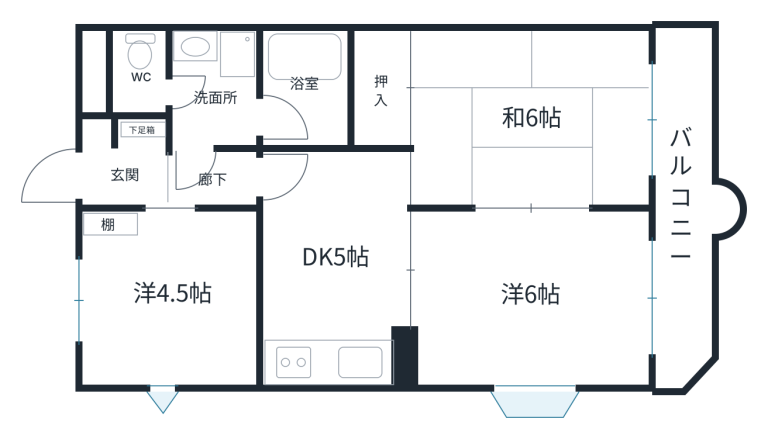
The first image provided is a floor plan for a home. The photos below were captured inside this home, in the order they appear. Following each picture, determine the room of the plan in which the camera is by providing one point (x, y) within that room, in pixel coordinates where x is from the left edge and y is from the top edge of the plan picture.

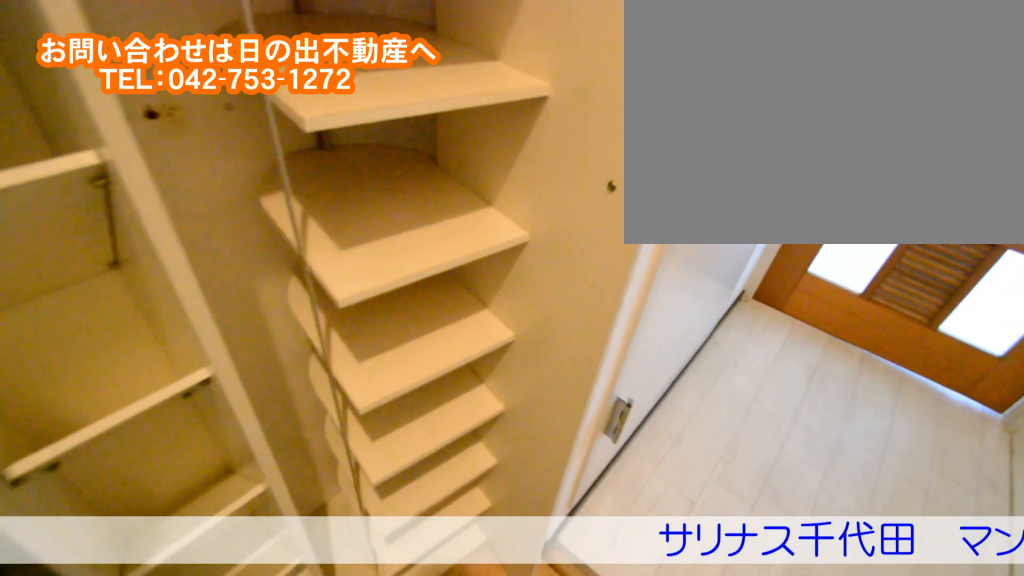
(154, 174)
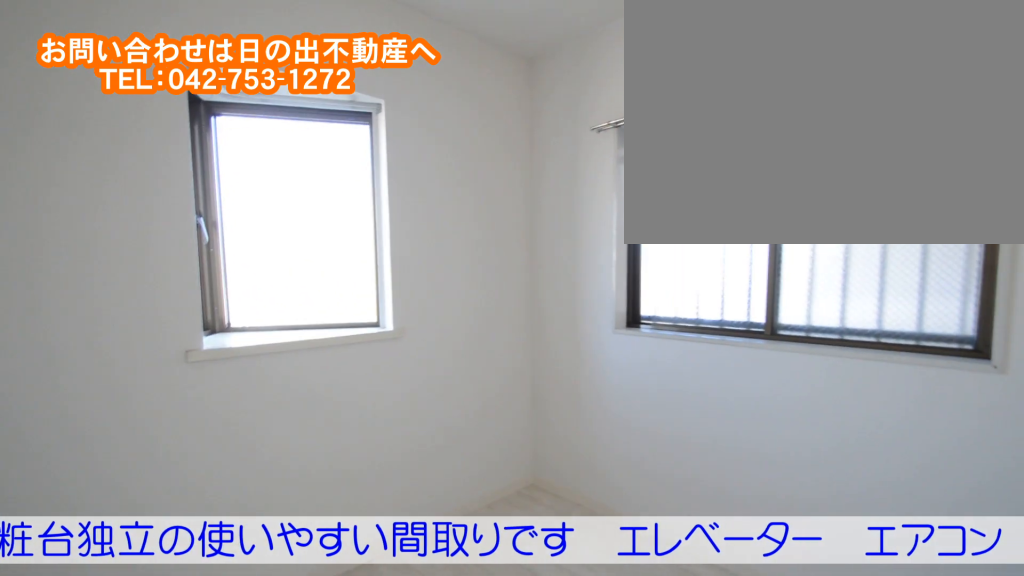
(171, 331)
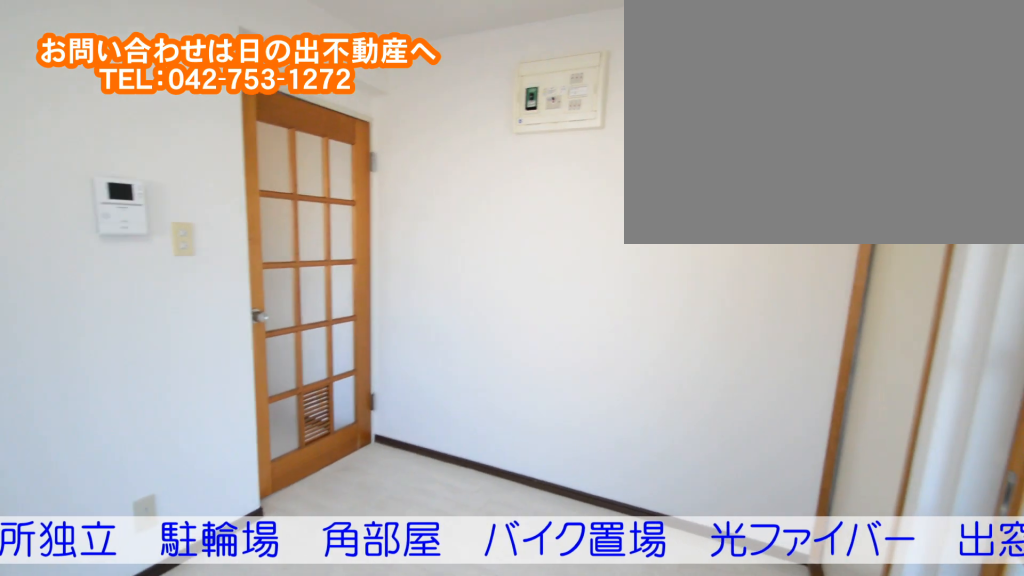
(344, 291)
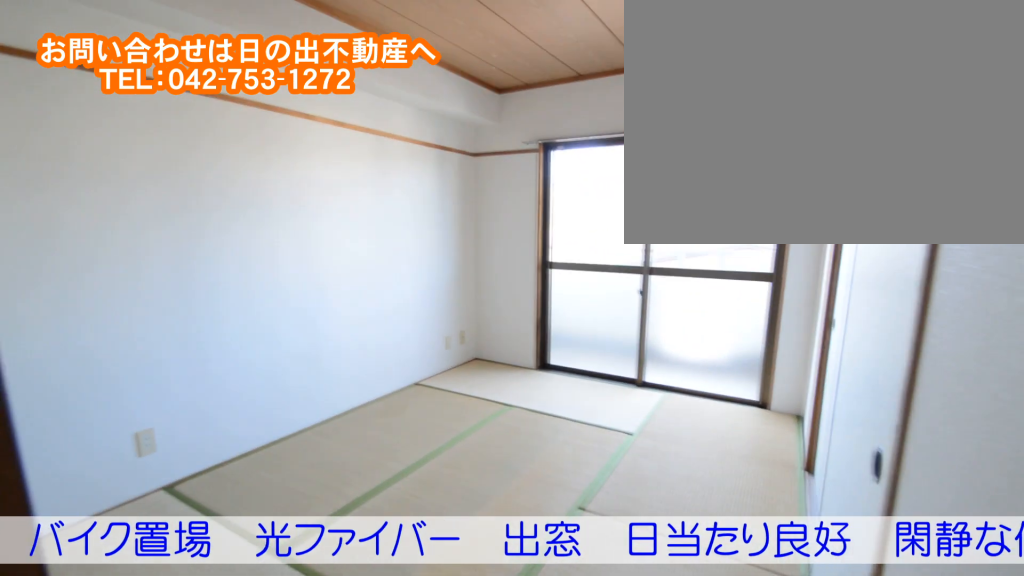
(526, 151)
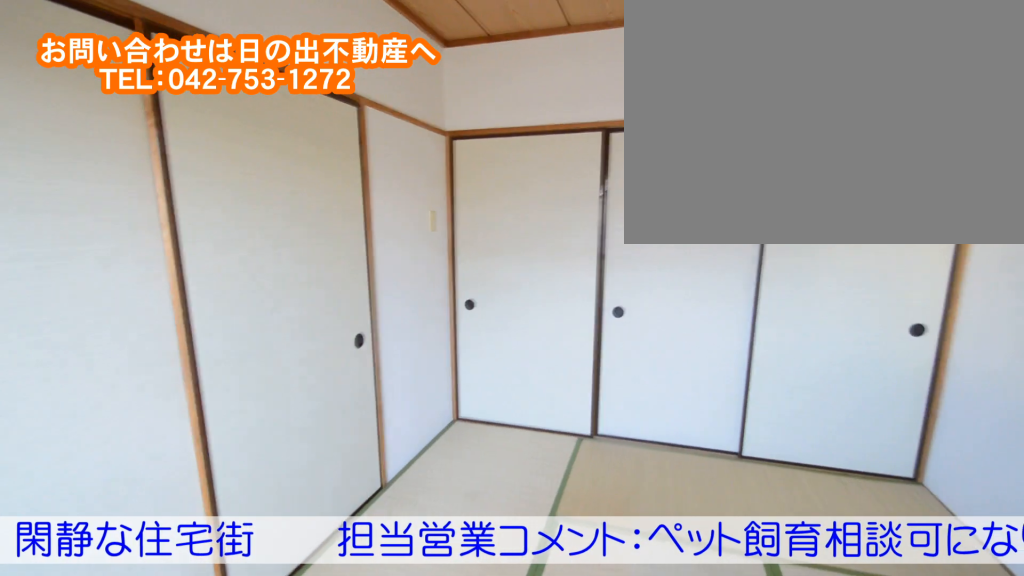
(526, 151)
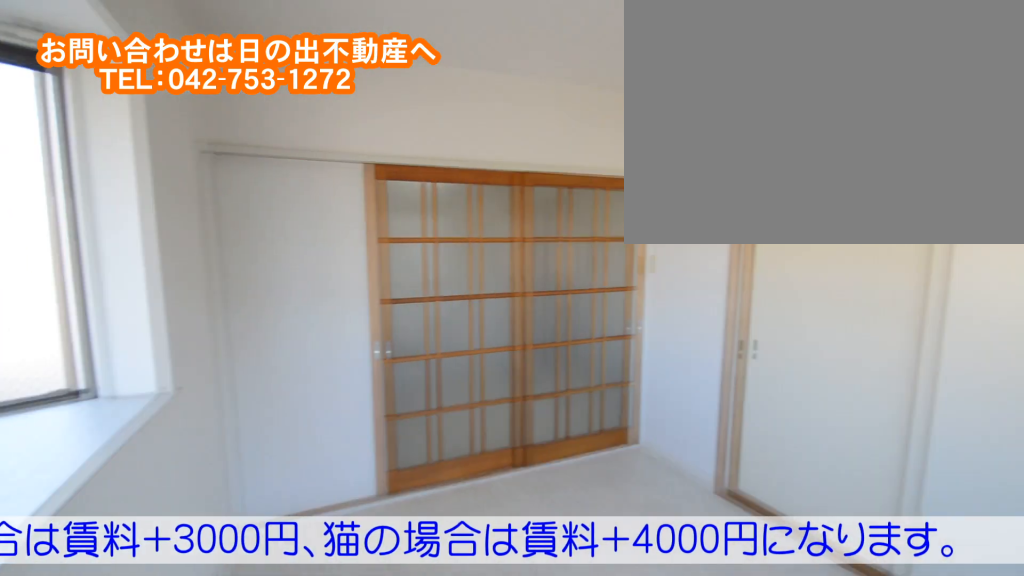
(538, 319)
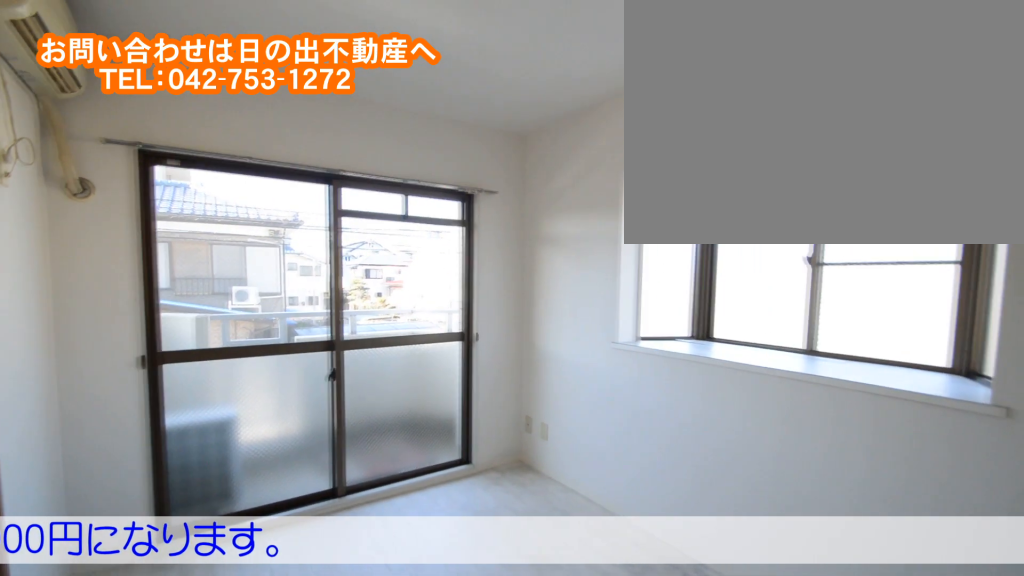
(538, 319)
